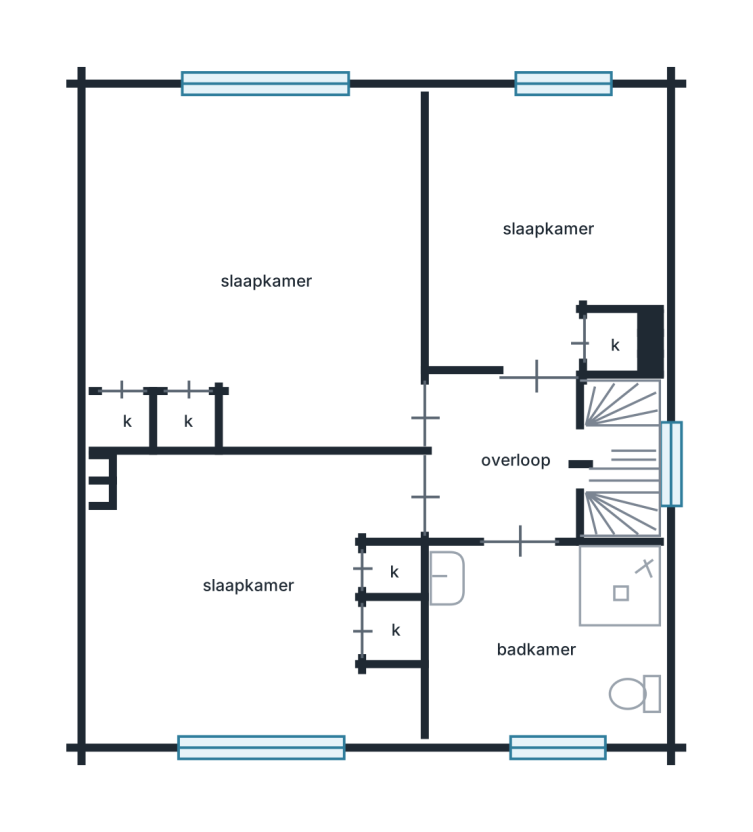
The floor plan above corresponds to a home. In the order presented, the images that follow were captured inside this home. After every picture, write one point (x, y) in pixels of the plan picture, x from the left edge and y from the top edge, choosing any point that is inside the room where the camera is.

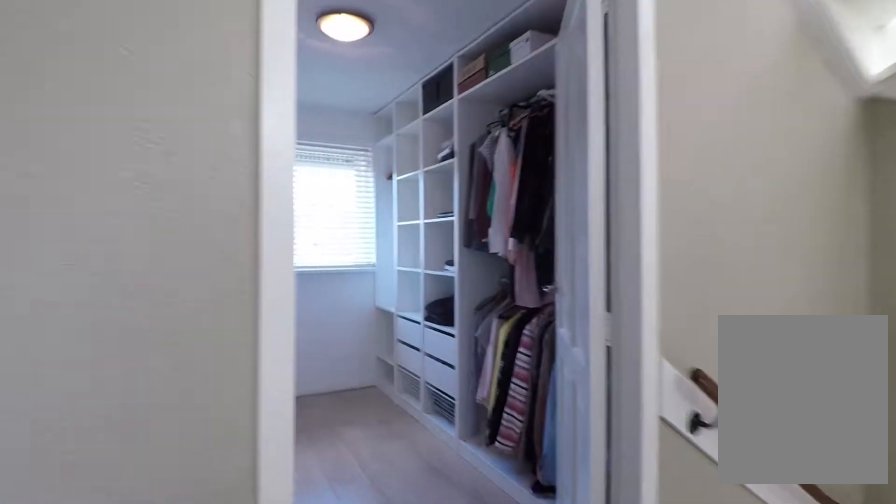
(544, 459)
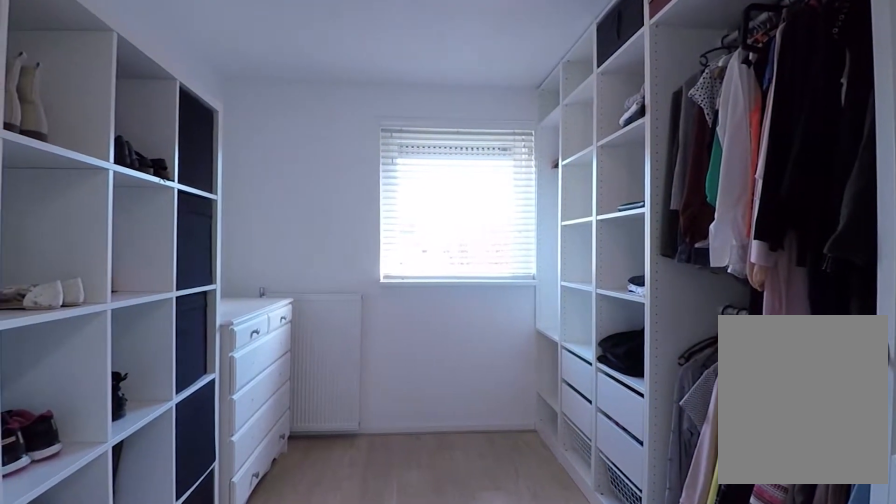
(539, 226)
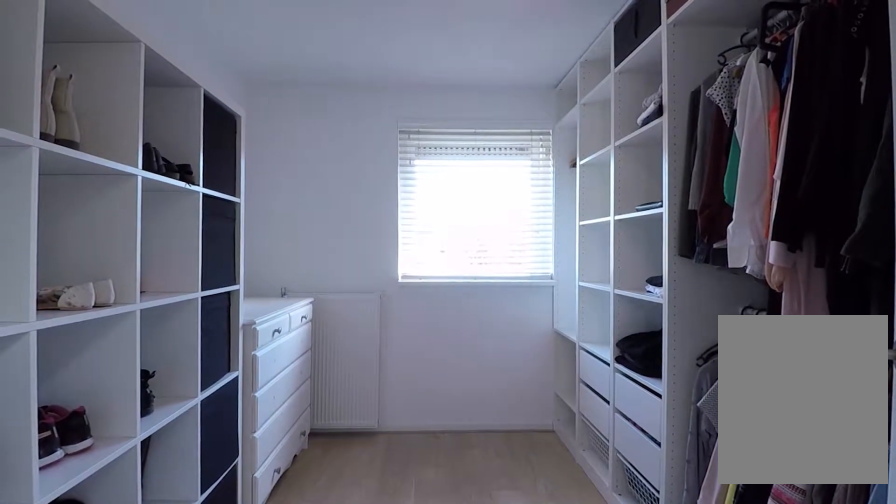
(539, 226)
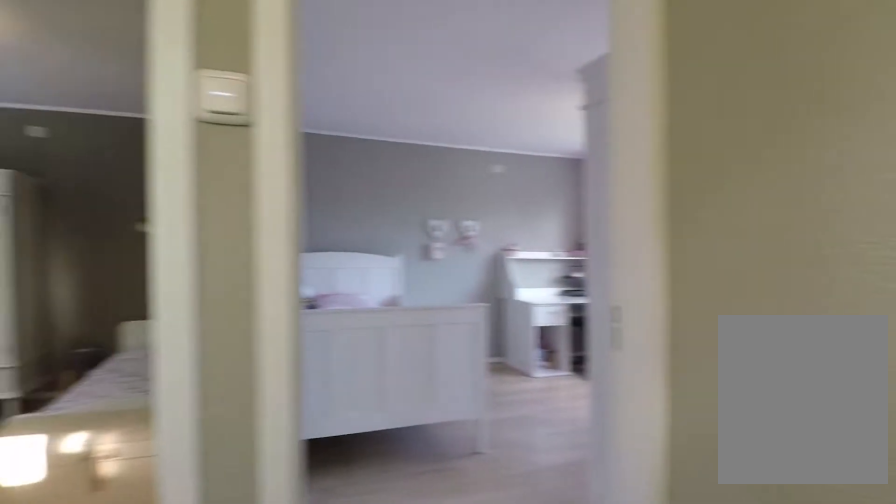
(544, 459)
